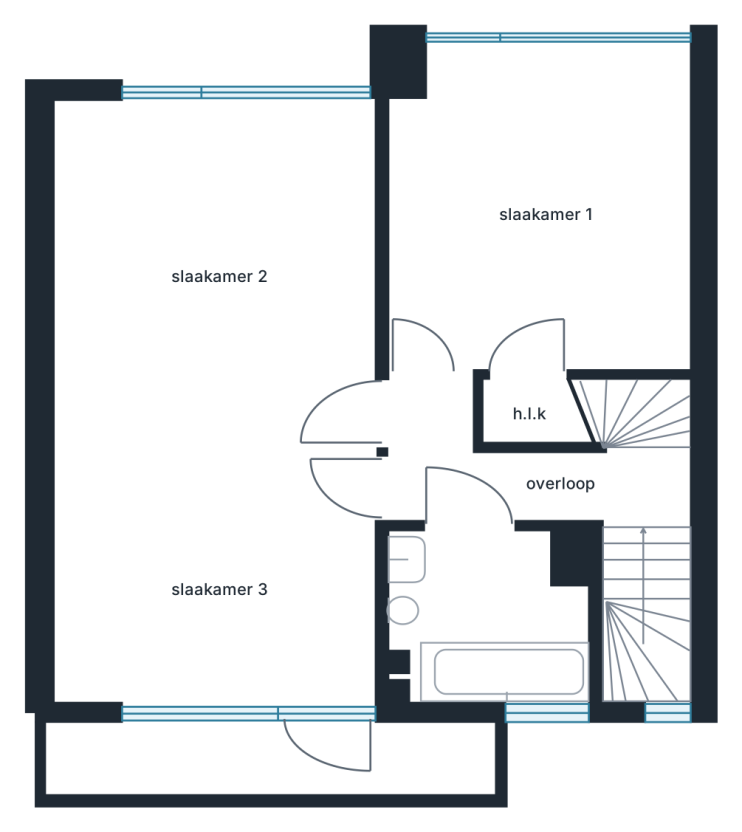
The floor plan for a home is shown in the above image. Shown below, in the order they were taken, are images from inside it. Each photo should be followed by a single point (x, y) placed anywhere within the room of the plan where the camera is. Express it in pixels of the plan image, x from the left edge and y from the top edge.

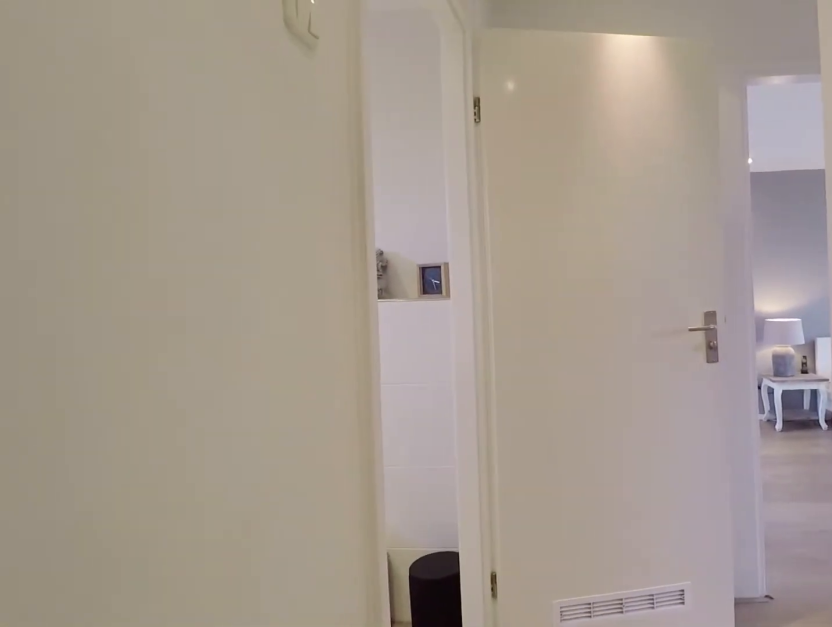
(516, 472)
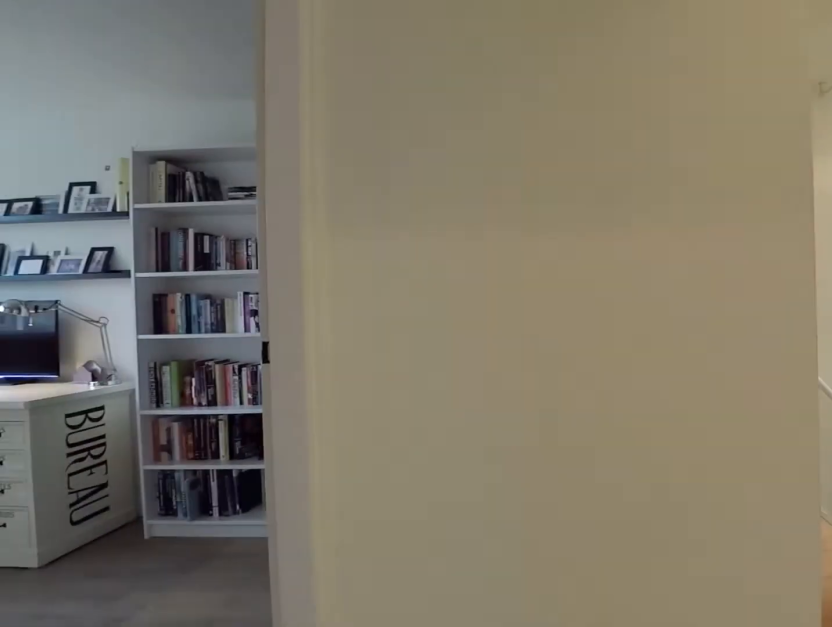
(516, 472)
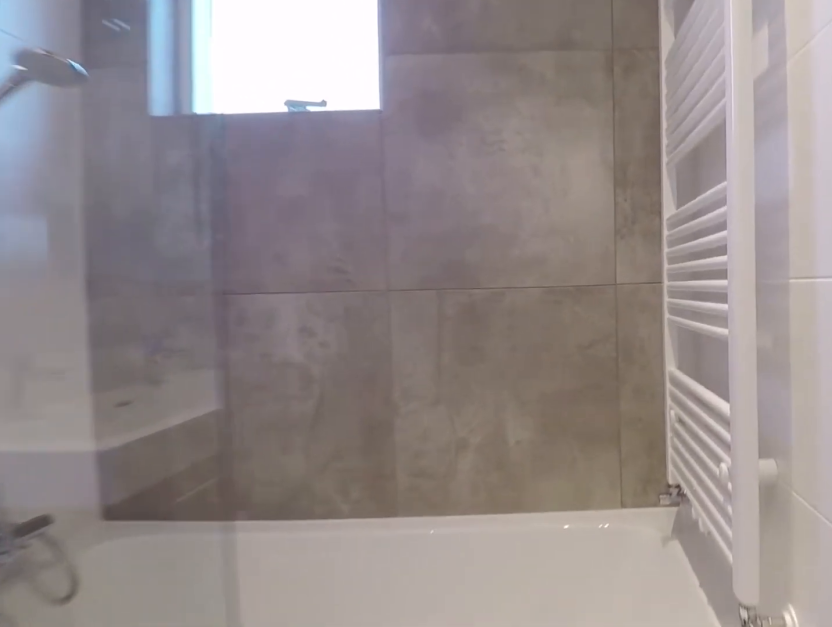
(484, 621)
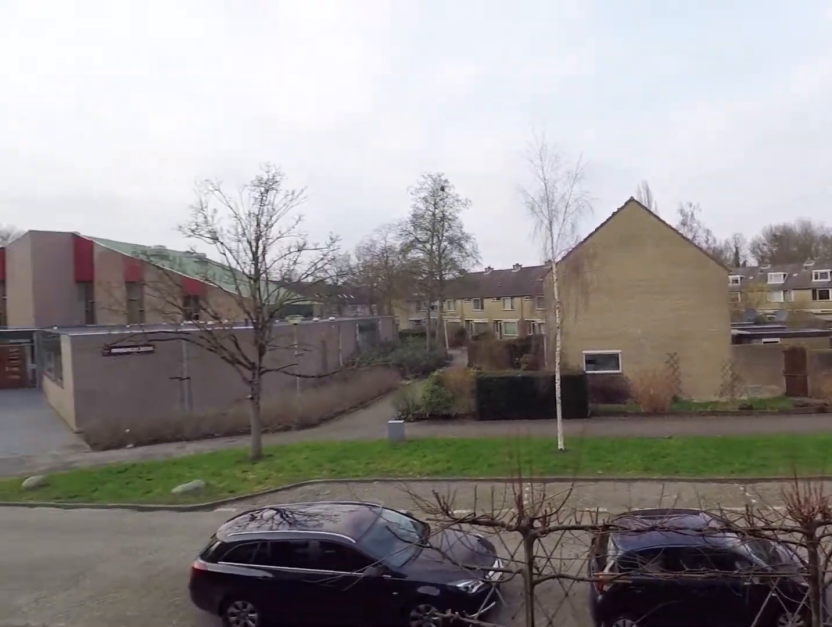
(274, 761)
